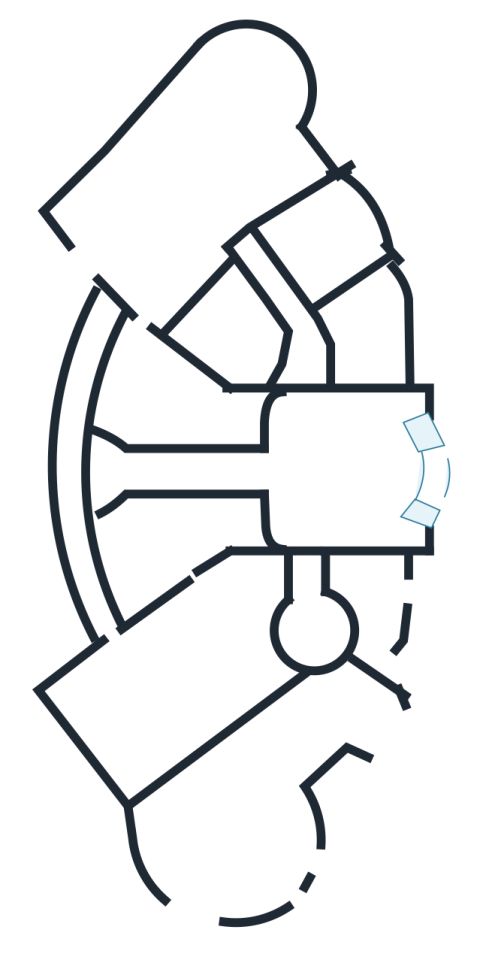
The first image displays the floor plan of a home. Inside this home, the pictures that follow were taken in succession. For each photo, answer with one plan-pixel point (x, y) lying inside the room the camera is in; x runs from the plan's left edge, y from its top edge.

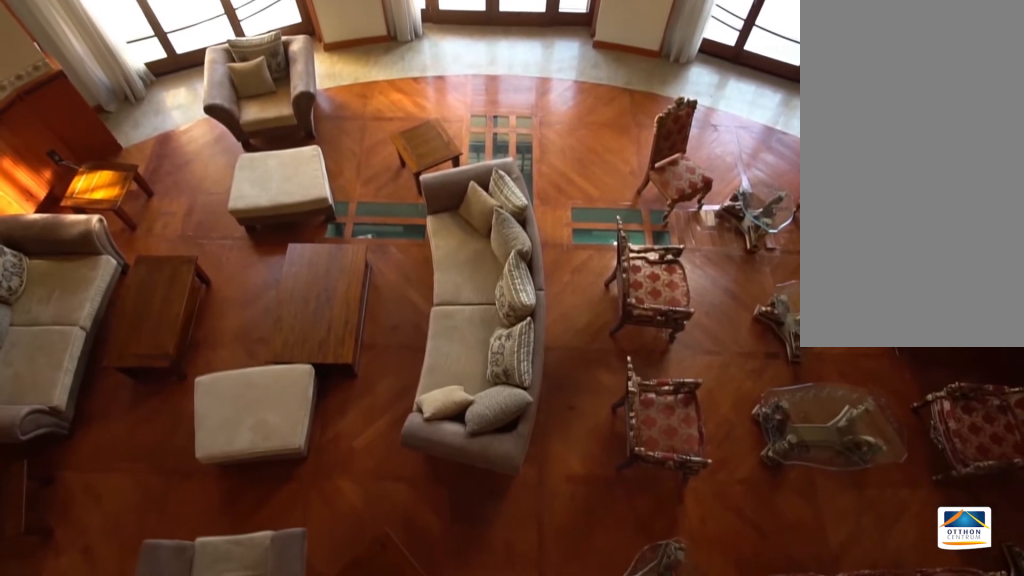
(218, 476)
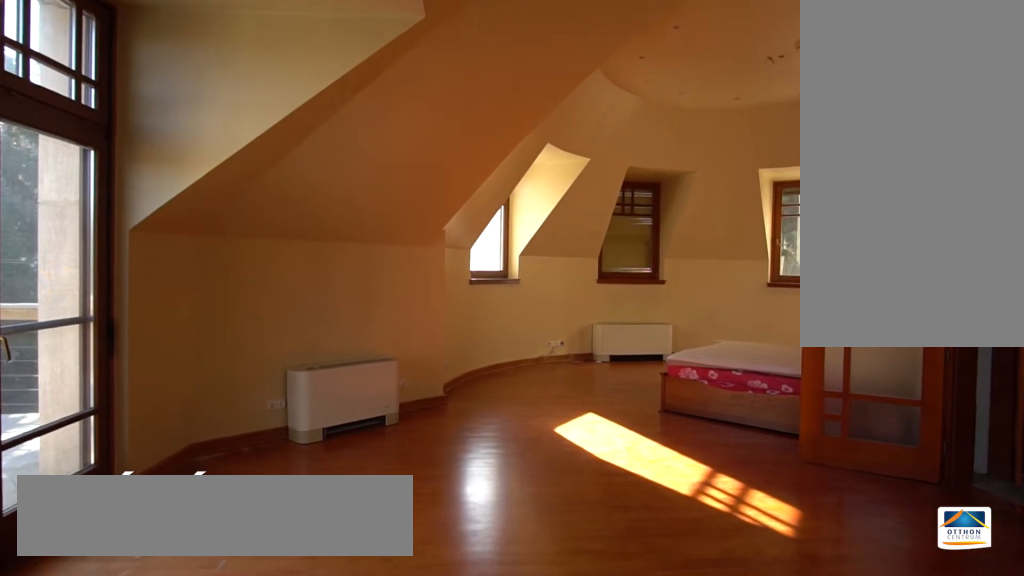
(244, 99)
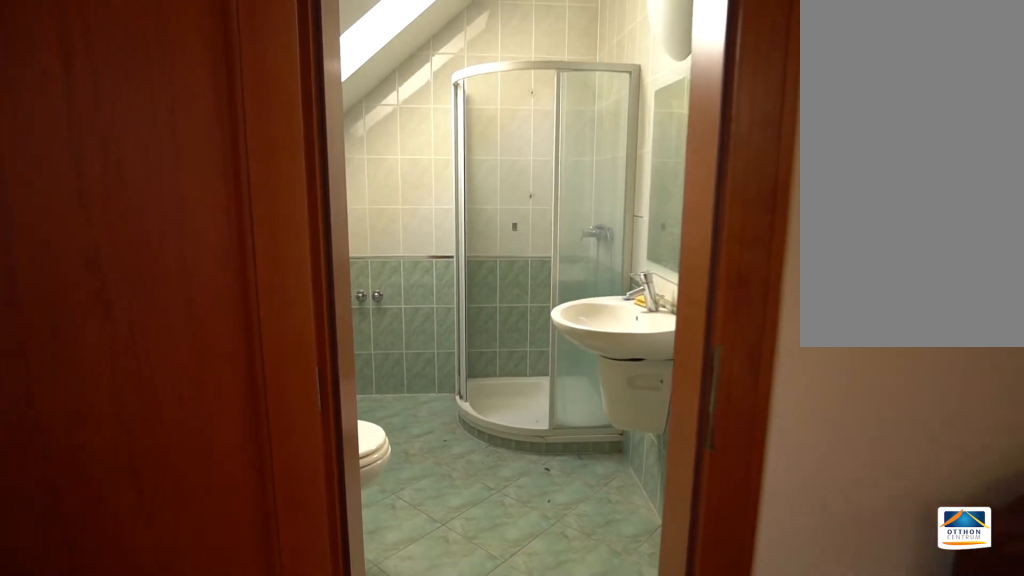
(244, 99)
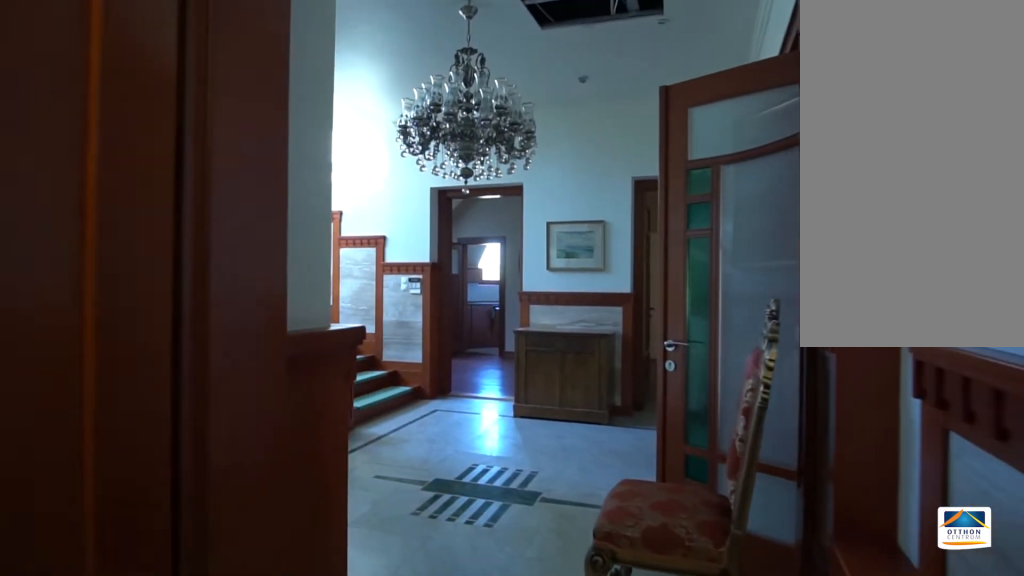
(306, 360)
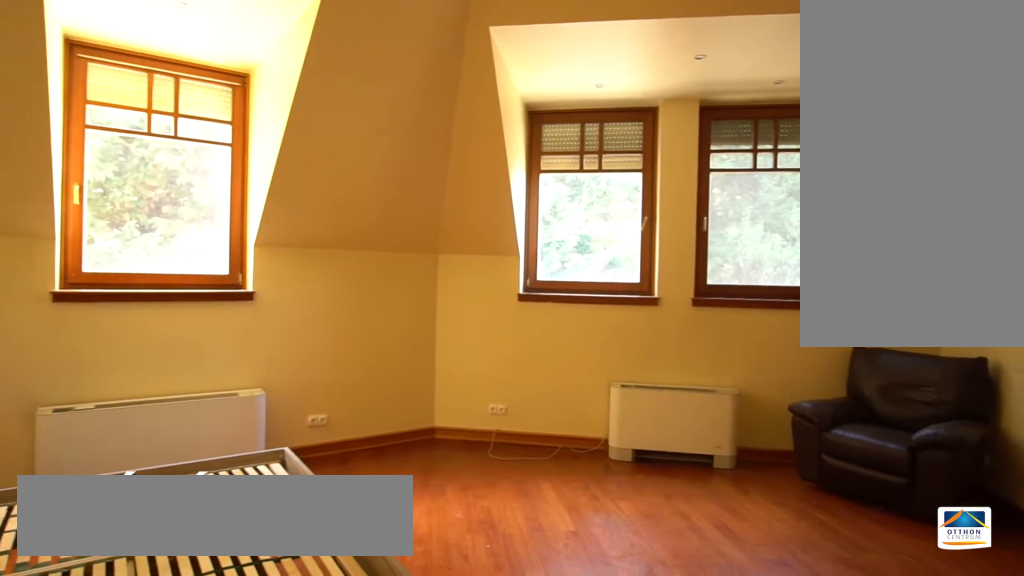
(324, 234)
